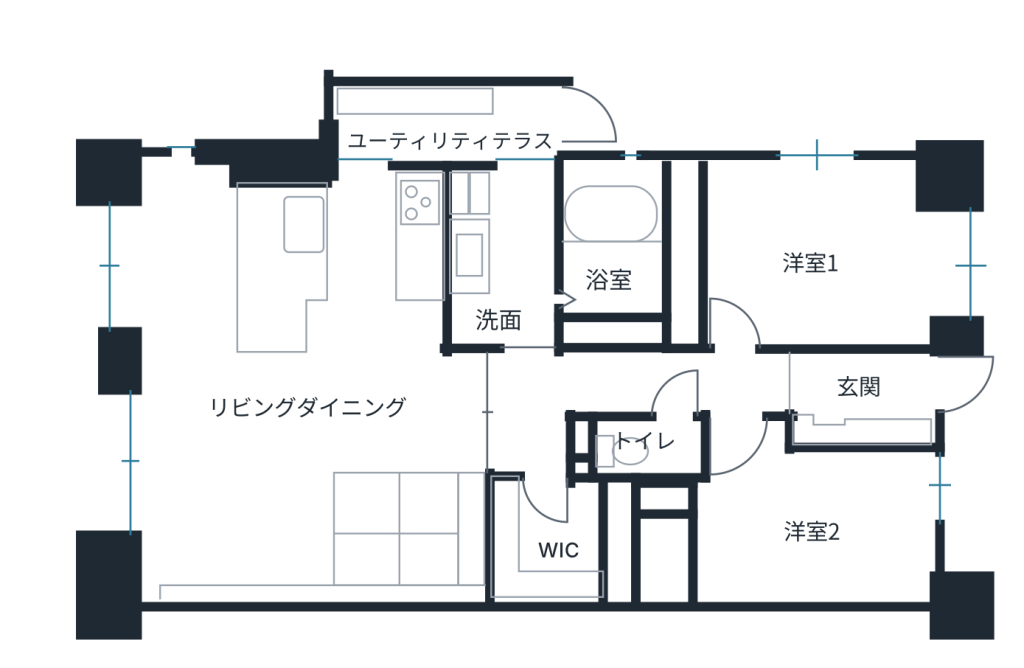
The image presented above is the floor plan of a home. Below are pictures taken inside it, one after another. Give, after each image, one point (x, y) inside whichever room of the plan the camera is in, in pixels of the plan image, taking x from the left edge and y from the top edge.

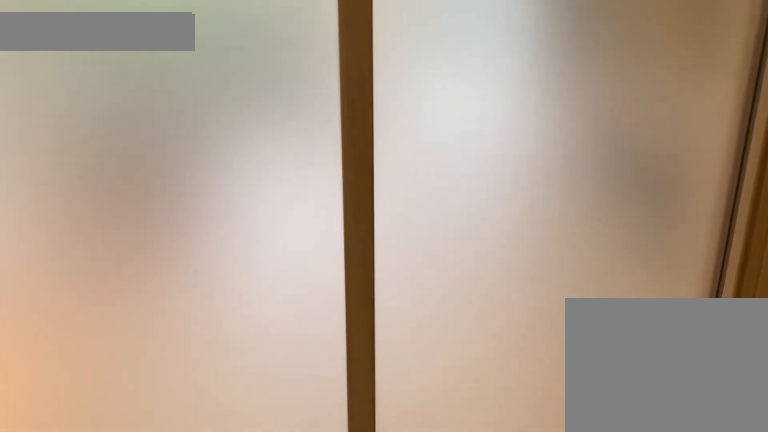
(533, 390)
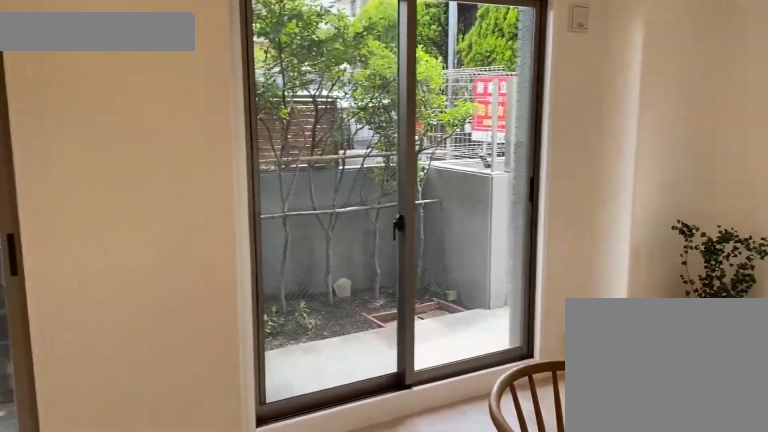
(220, 392)
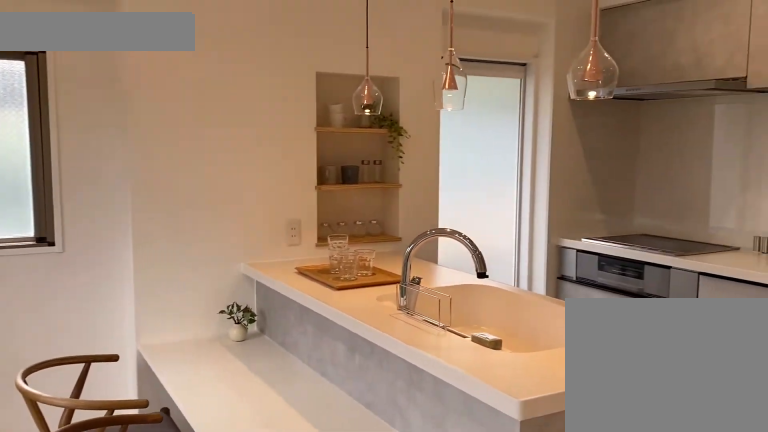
(220, 392)
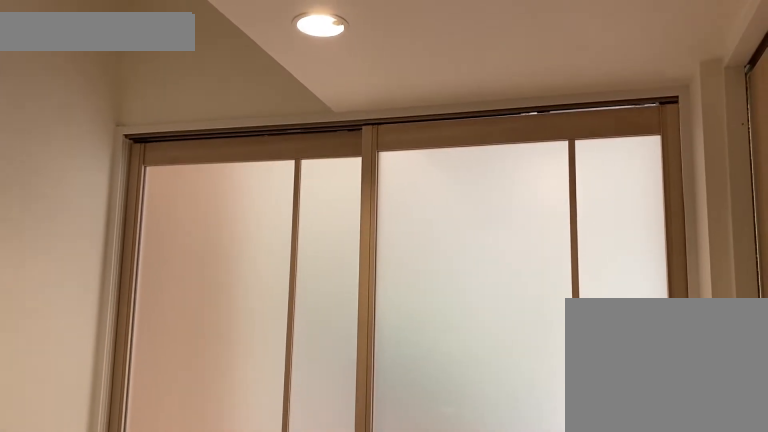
(484, 410)
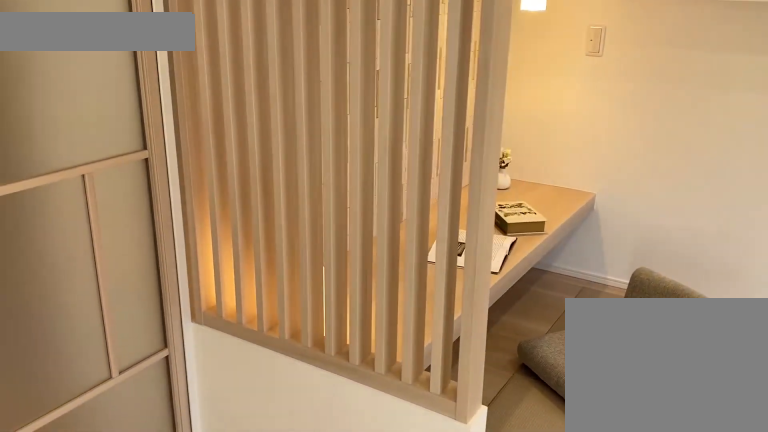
(408, 524)
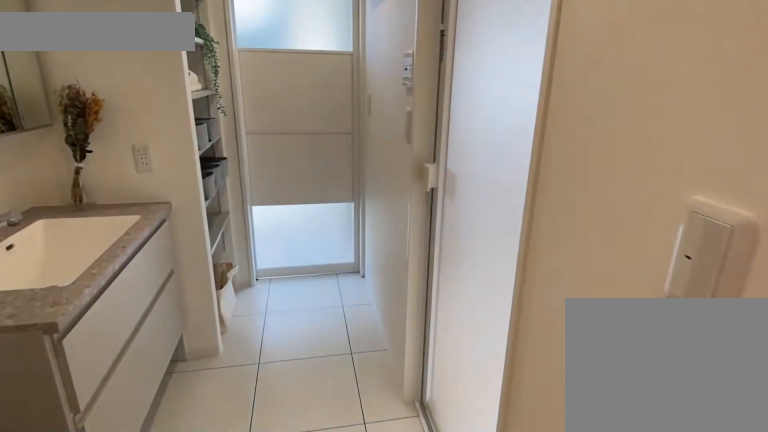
(495, 260)
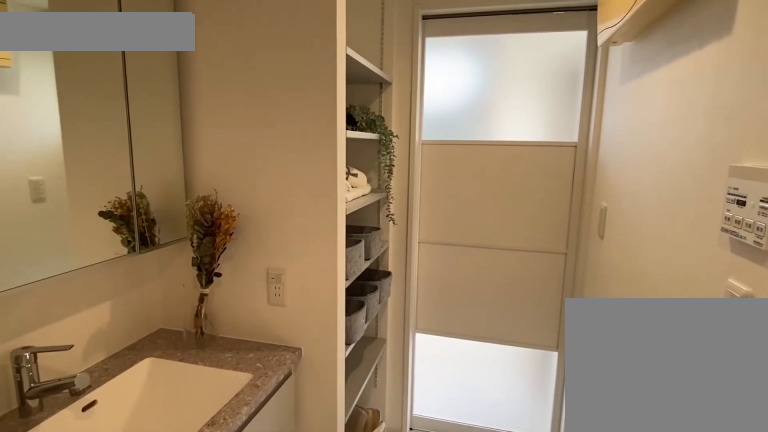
(495, 260)
